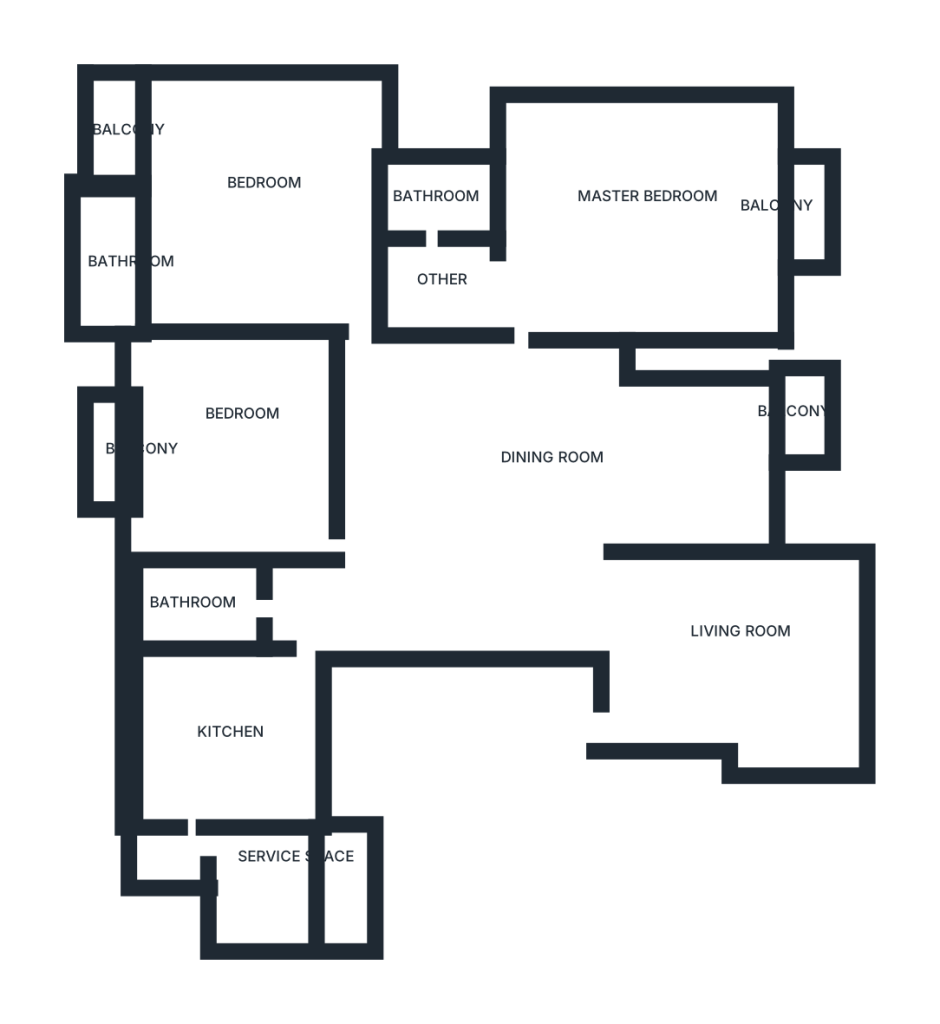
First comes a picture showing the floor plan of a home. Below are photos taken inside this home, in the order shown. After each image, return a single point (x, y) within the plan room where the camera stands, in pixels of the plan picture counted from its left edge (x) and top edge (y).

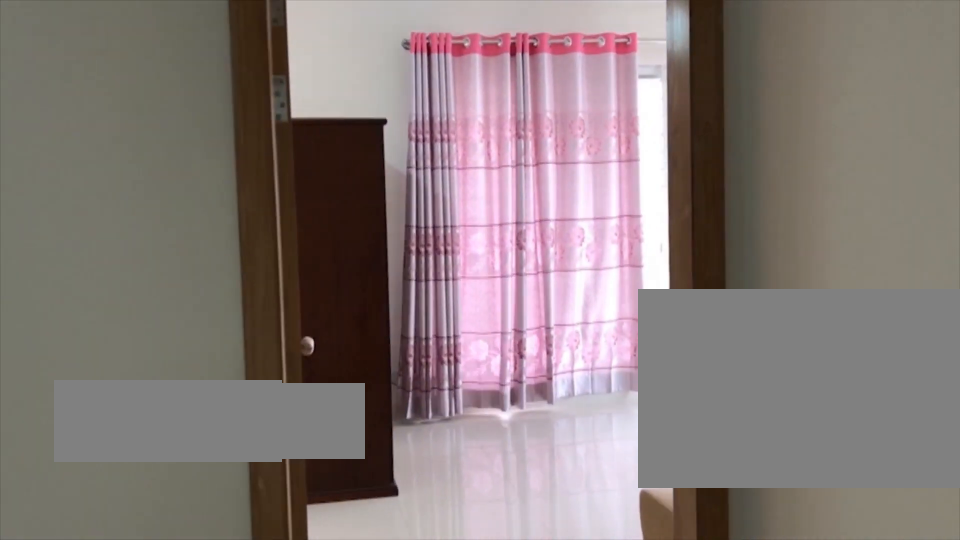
(514, 412)
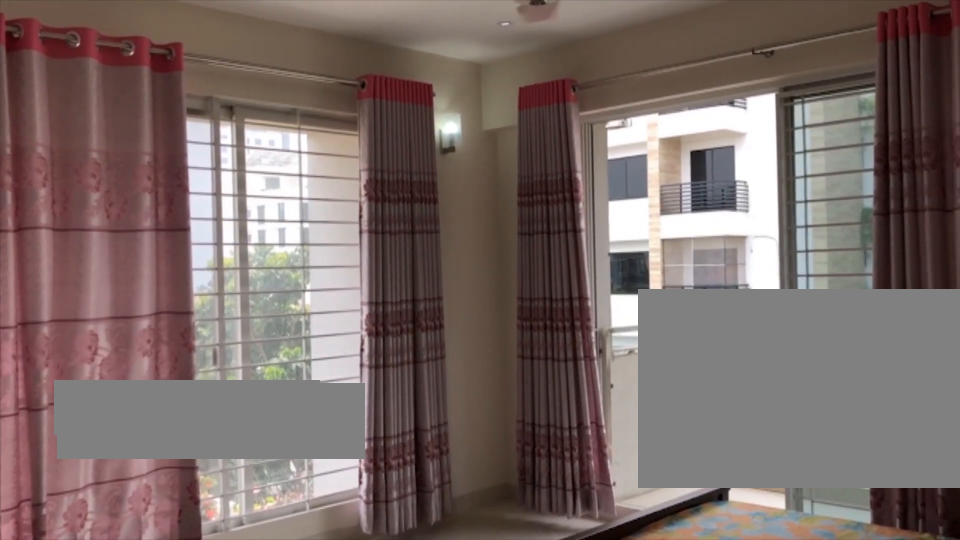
(618, 243)
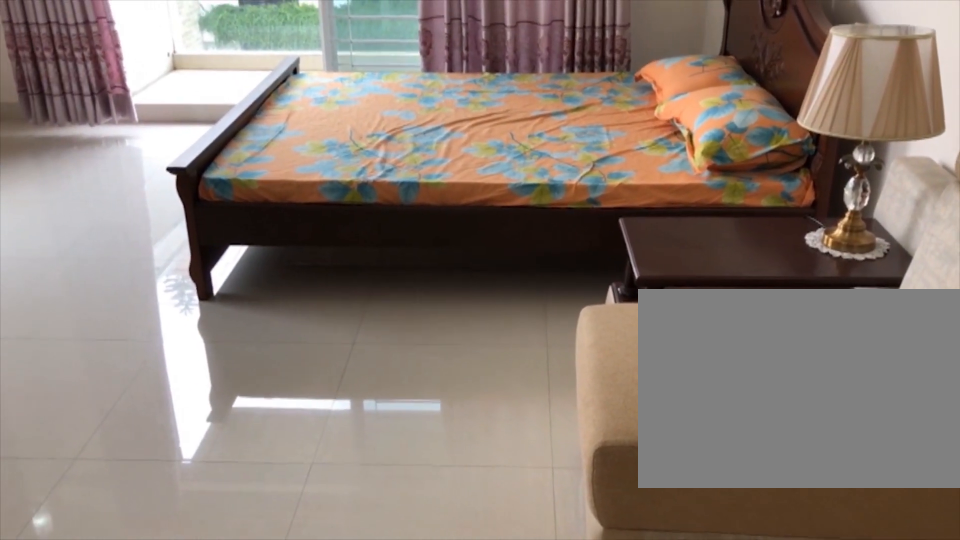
(619, 244)
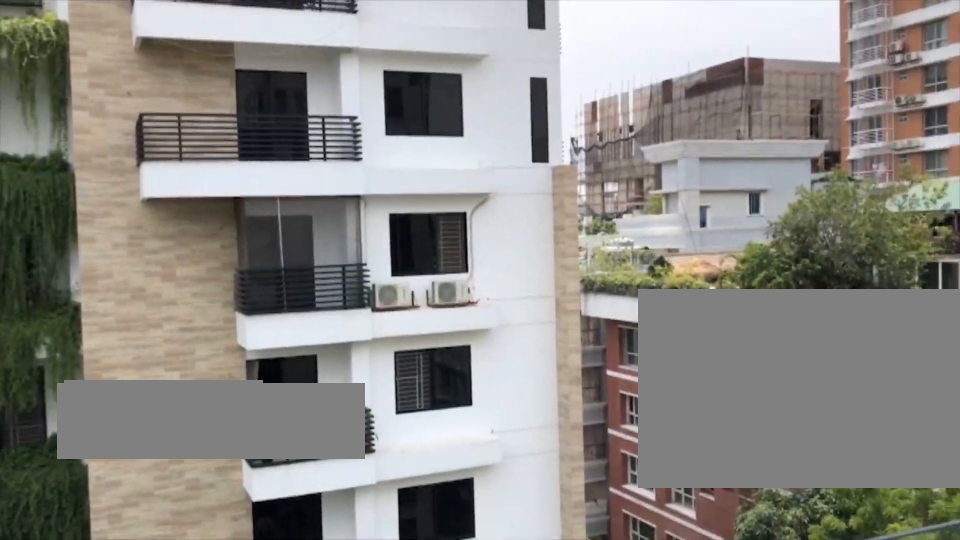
(796, 202)
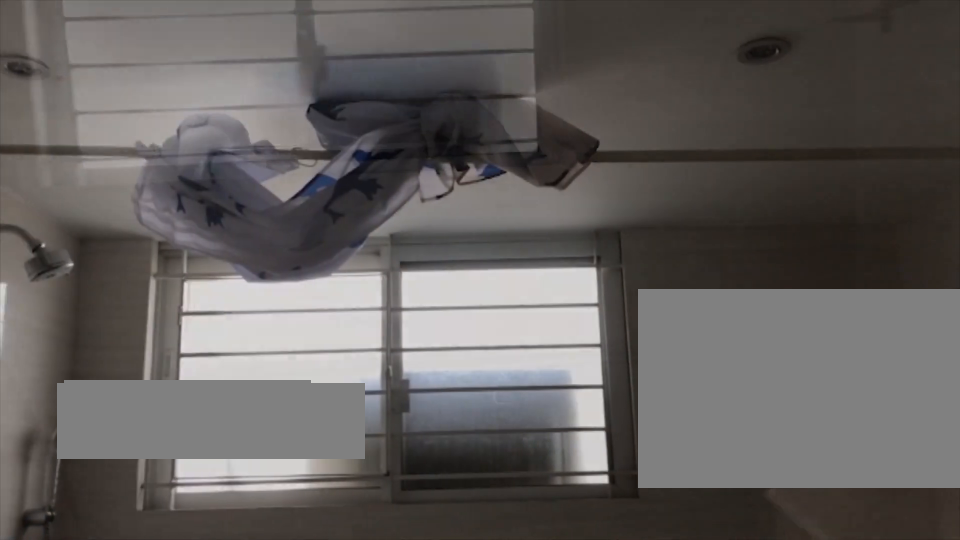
(441, 196)
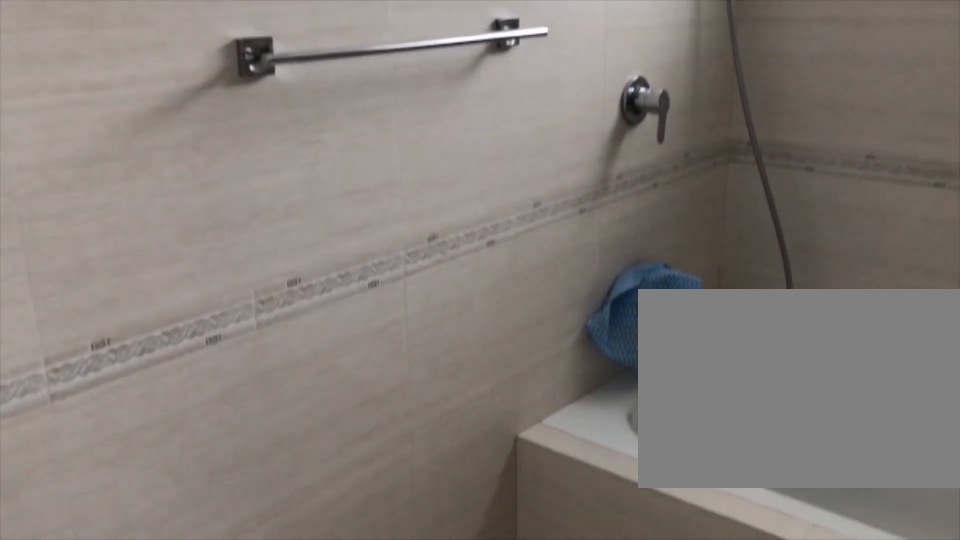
(441, 196)
